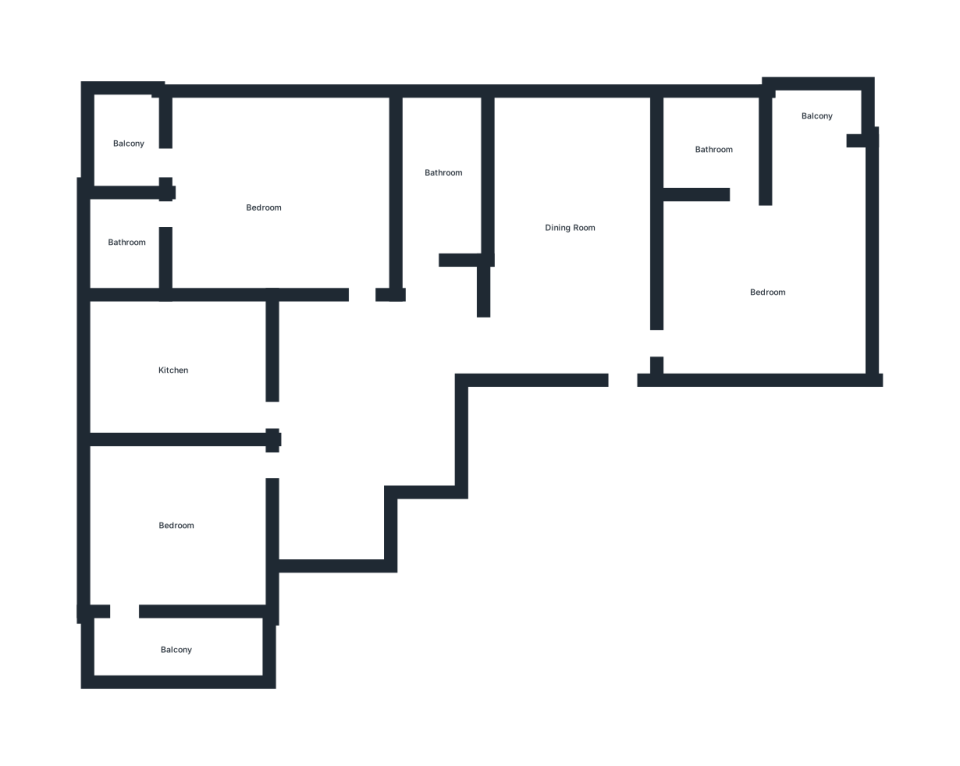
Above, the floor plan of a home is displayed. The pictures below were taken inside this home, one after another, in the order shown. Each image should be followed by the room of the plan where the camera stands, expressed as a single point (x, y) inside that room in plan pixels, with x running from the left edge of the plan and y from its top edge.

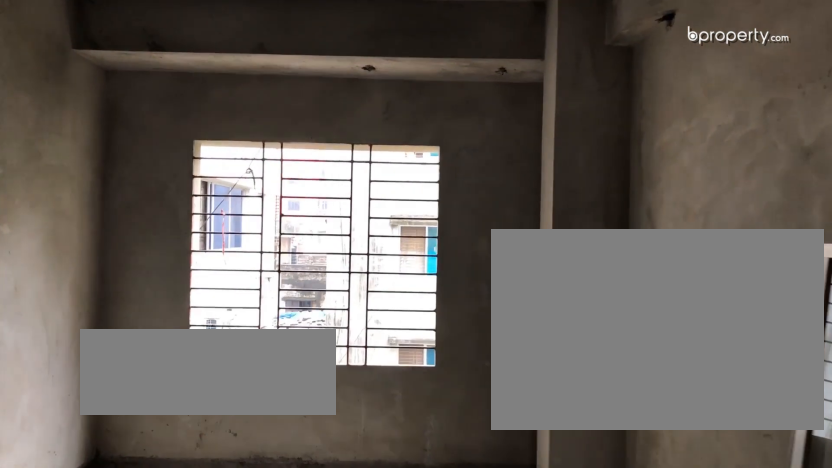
(576, 226)
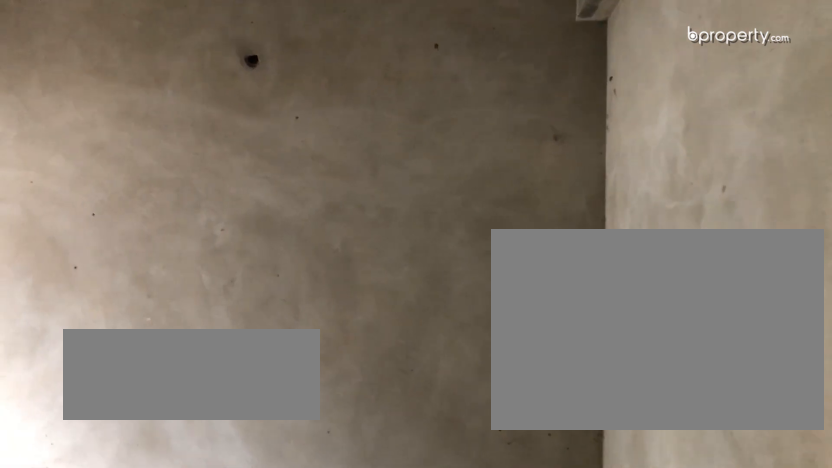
(754, 284)
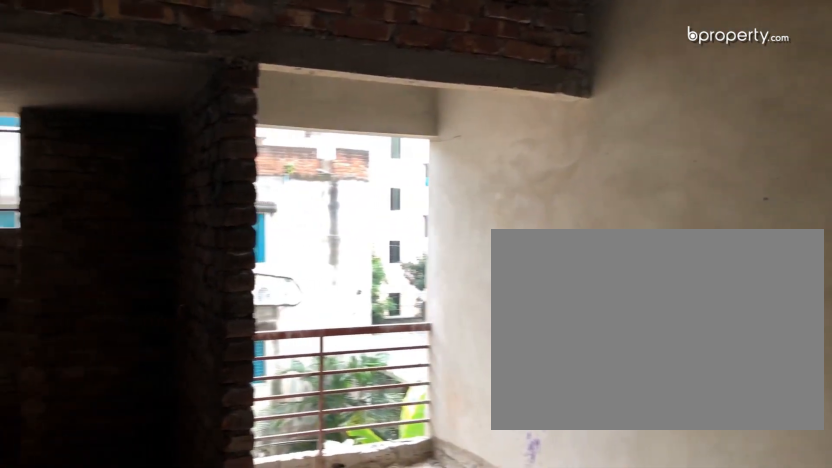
(754, 284)
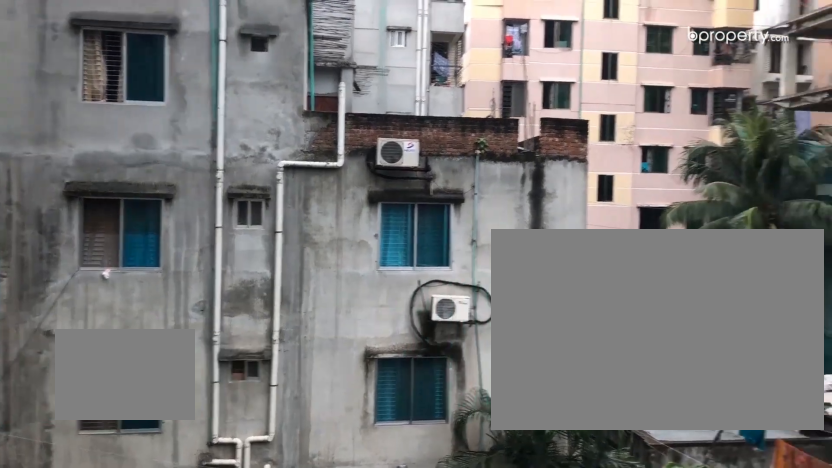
(813, 128)
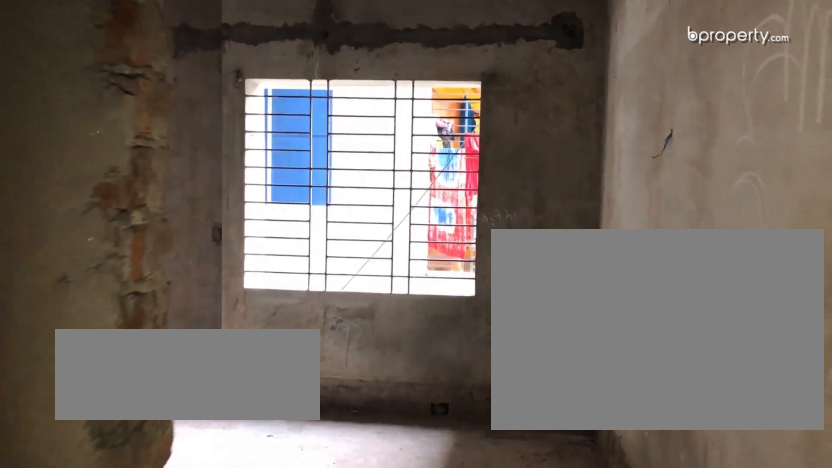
(361, 309)
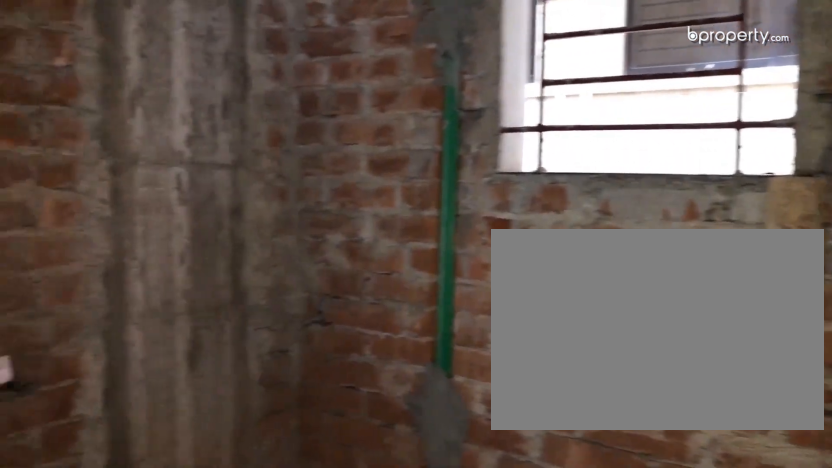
(123, 244)
